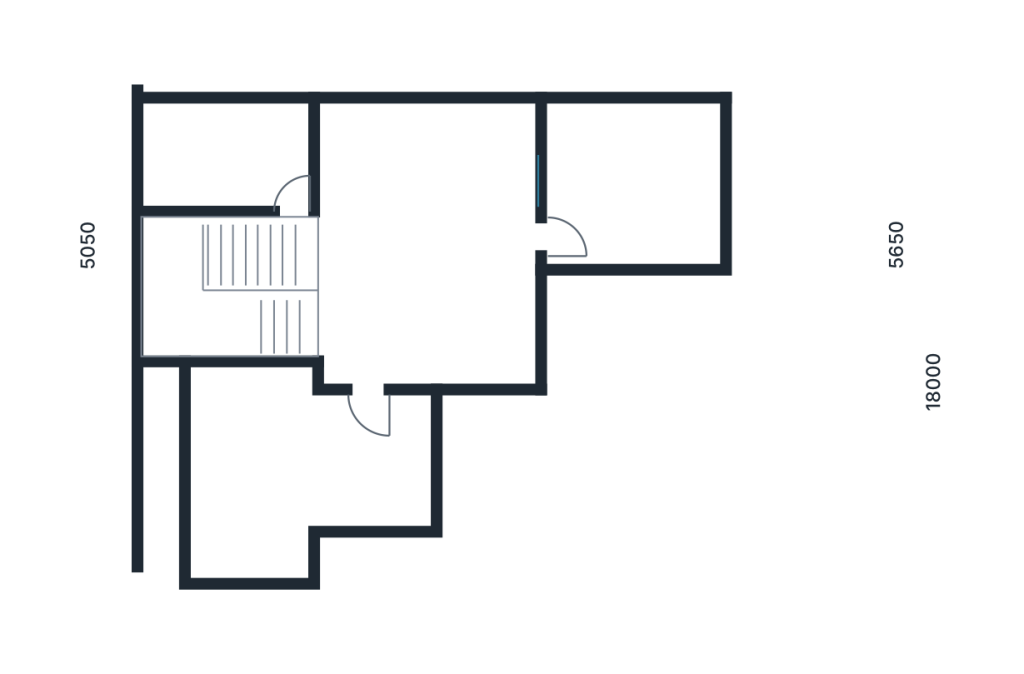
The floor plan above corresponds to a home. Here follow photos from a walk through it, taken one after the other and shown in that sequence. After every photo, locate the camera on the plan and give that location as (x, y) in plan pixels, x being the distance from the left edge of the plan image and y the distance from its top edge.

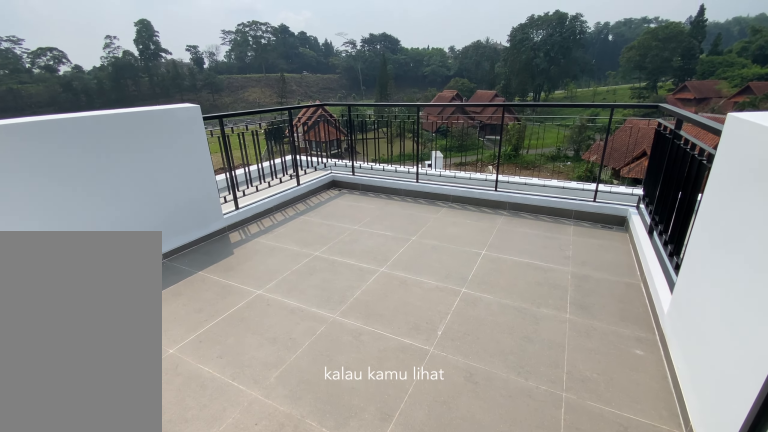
(631, 166)
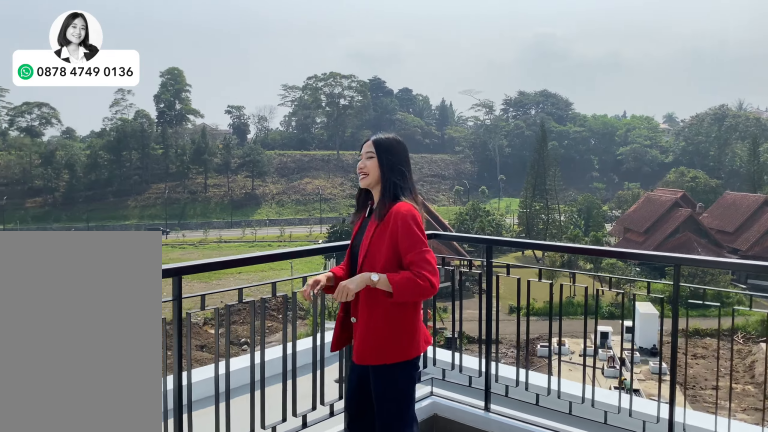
(631, 166)
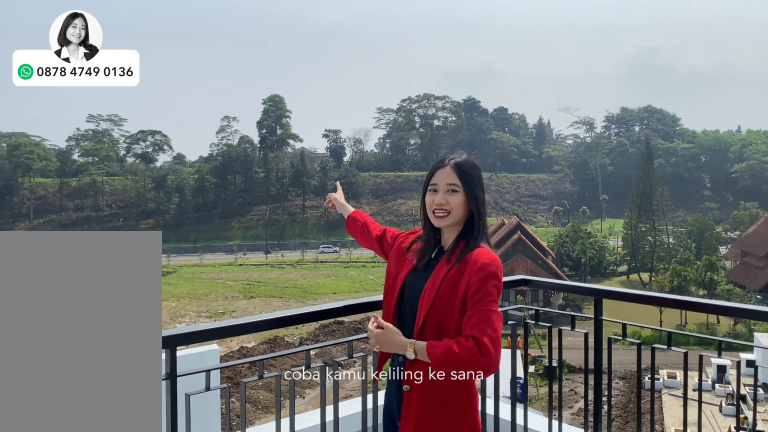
(631, 166)
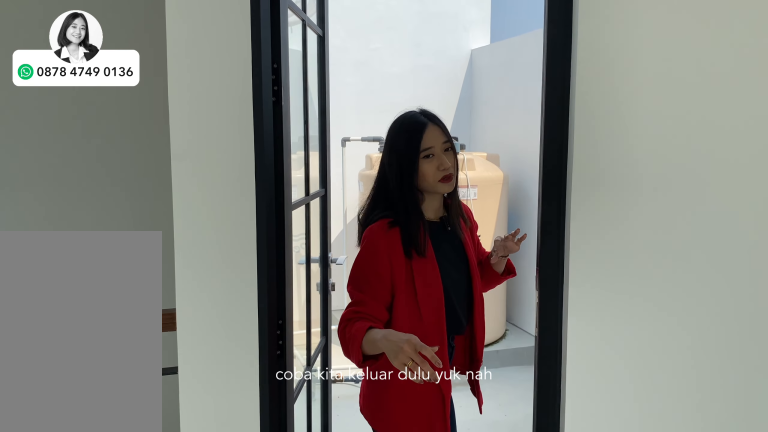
(420, 240)
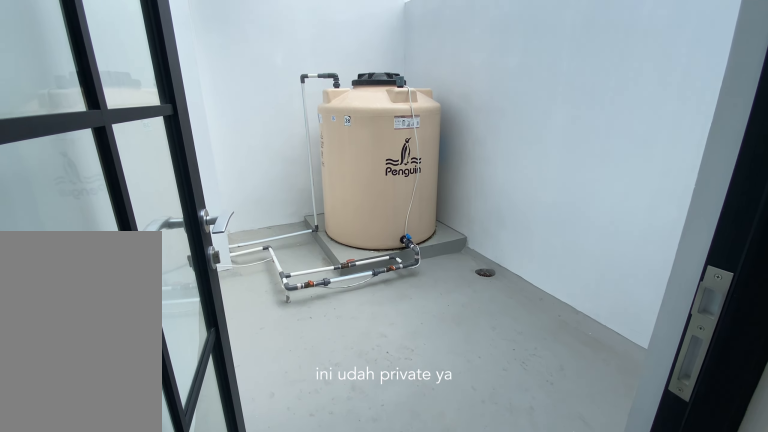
(228, 145)
